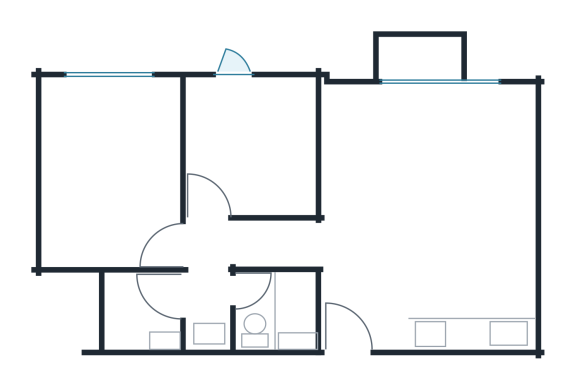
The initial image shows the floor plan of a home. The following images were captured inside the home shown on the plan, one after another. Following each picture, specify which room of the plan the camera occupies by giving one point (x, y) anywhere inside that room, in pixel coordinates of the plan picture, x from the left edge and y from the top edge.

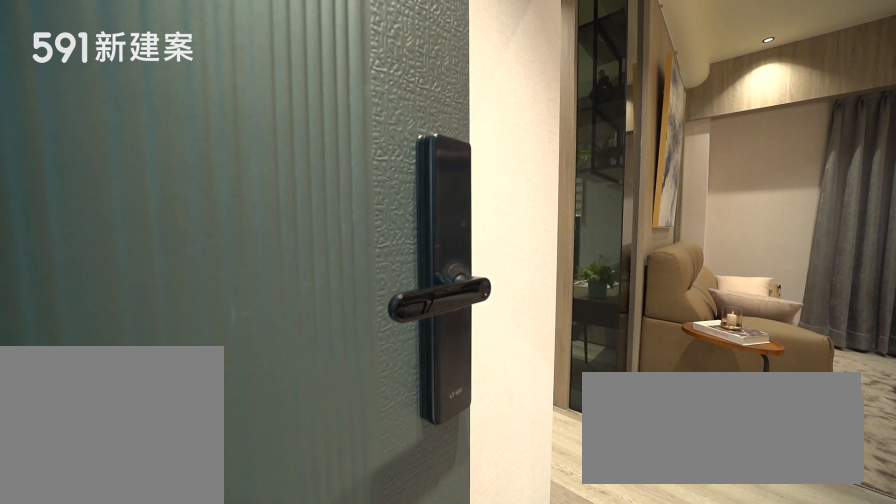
(350, 322)
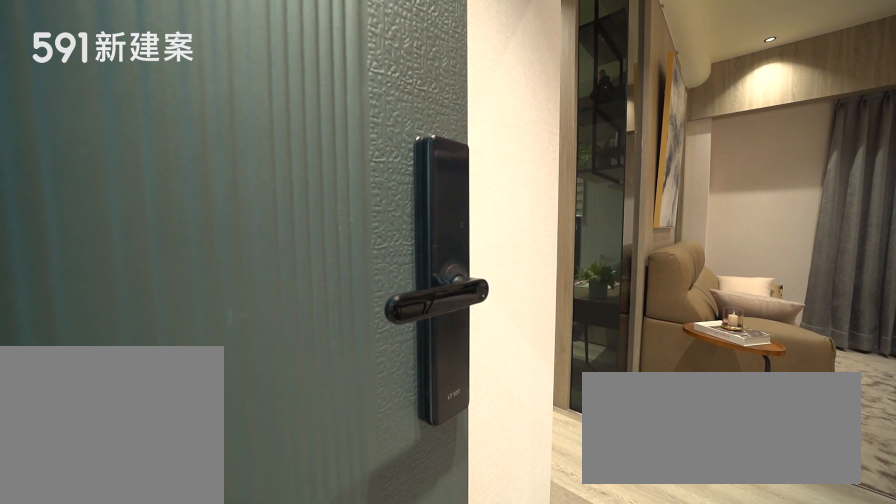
(350, 322)
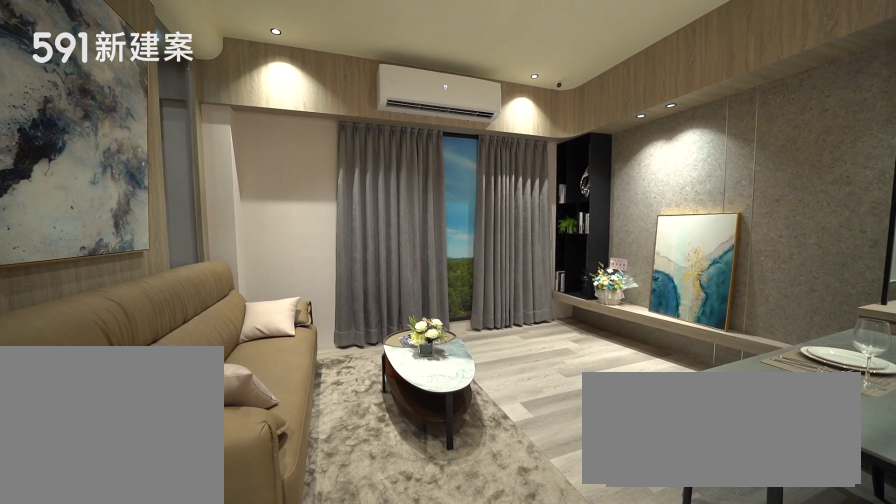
(430, 149)
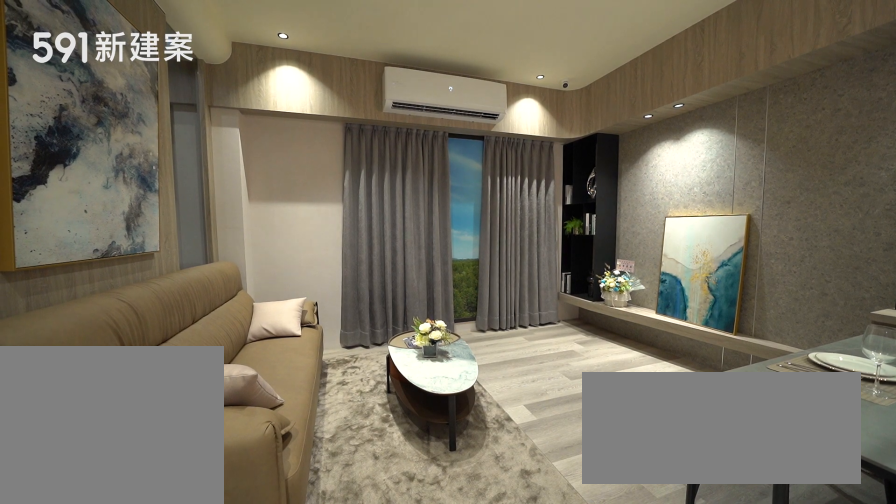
(430, 149)
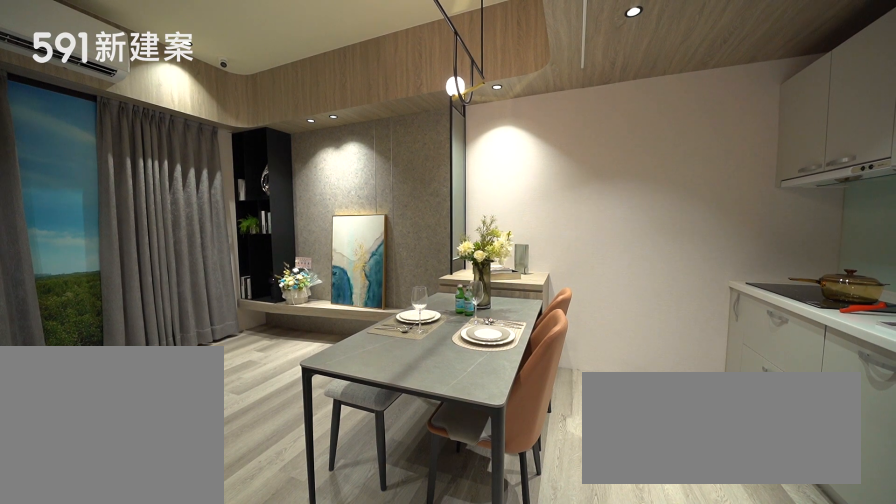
(466, 238)
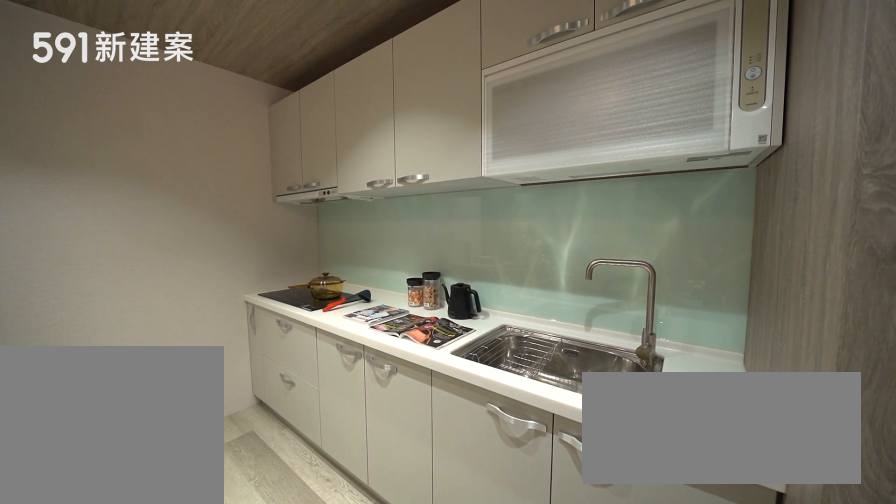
(475, 315)
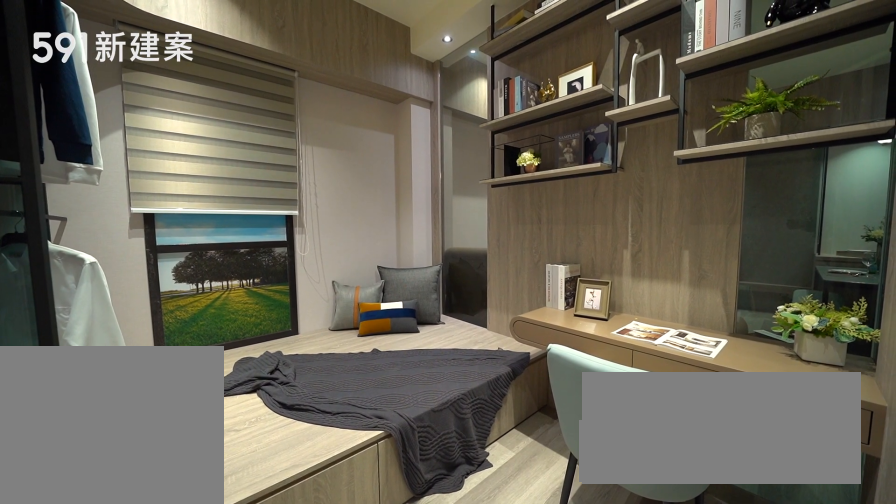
(255, 142)
